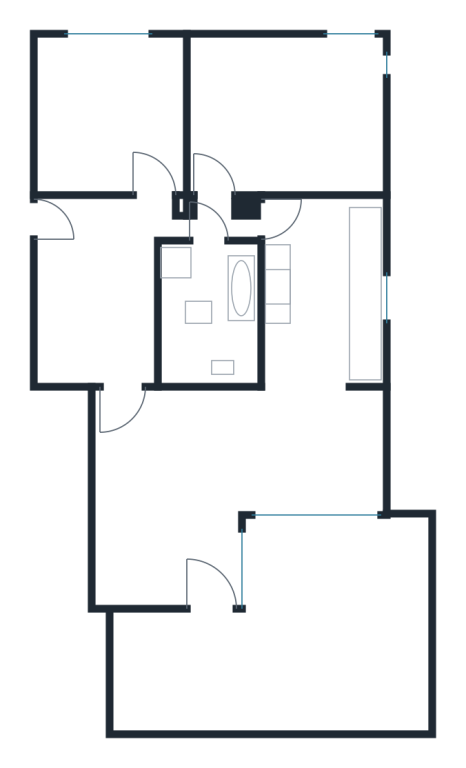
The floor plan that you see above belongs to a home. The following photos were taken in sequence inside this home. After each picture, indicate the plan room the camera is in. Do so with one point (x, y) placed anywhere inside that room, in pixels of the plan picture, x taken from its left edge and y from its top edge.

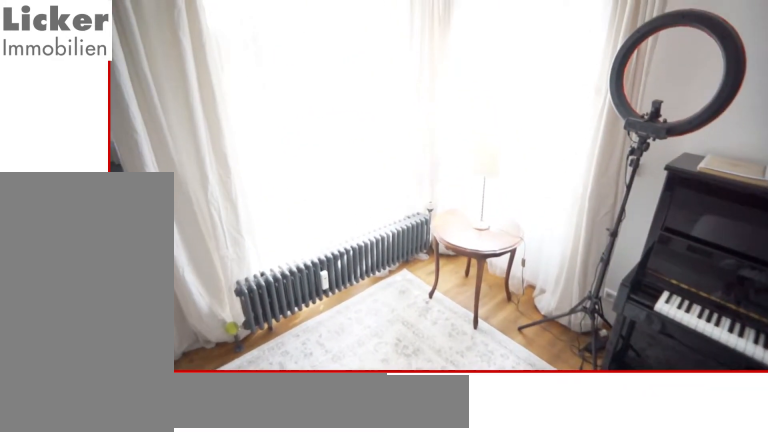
(232, 501)
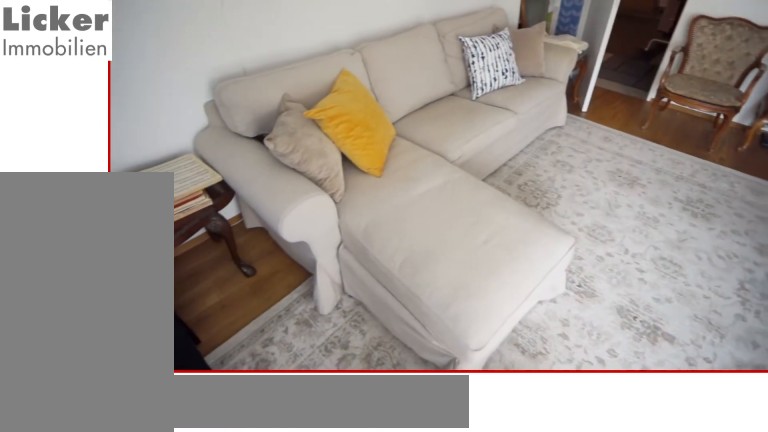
(232, 501)
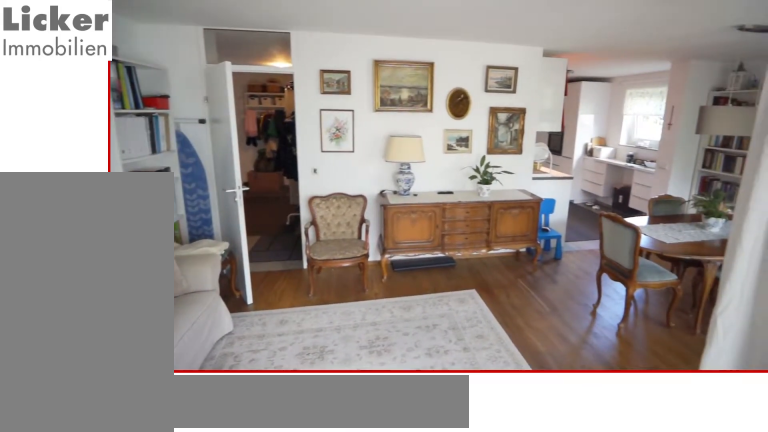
(232, 501)
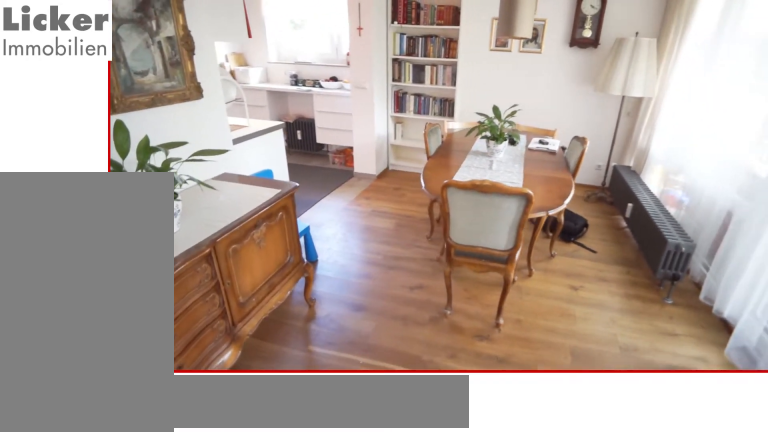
(232, 501)
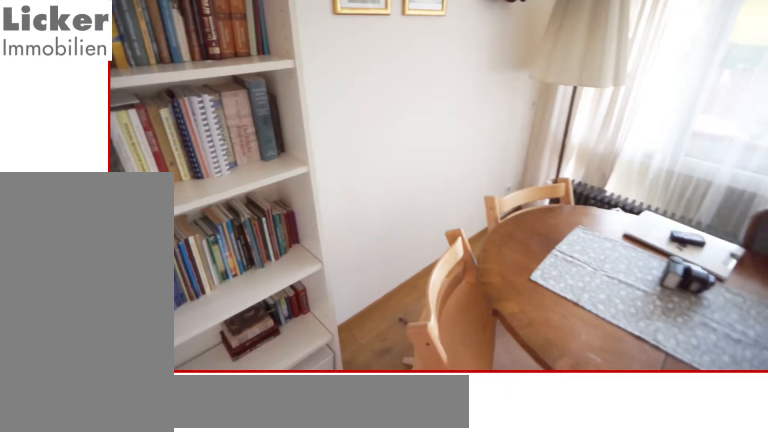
(232, 501)
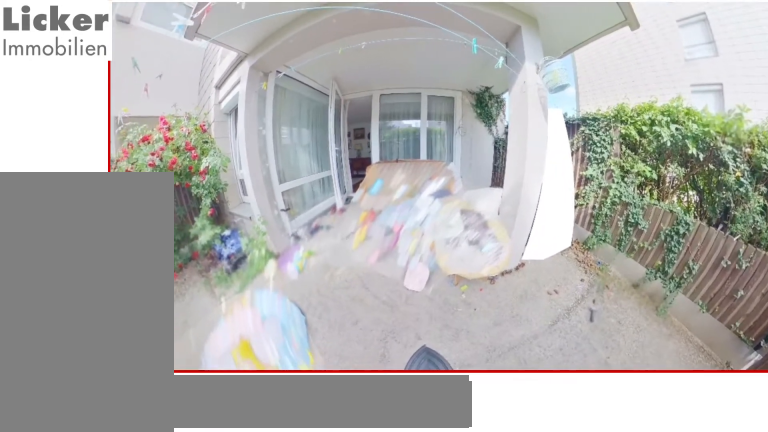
(261, 625)
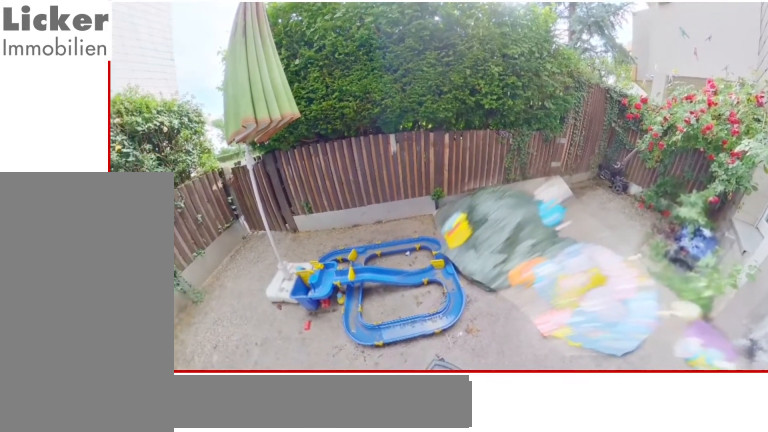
(261, 625)
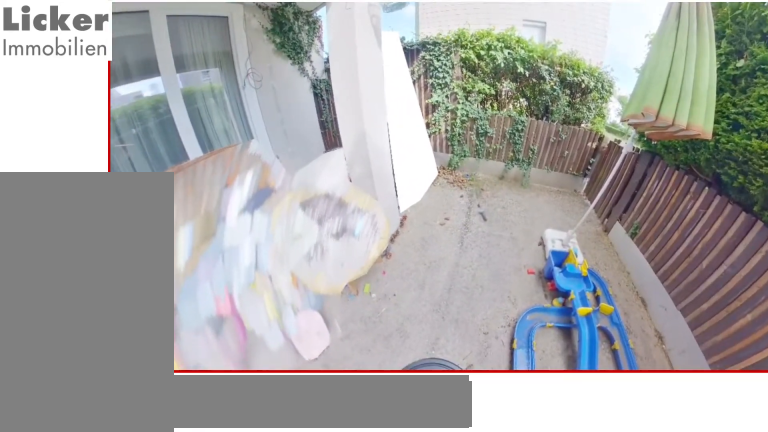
(261, 625)
